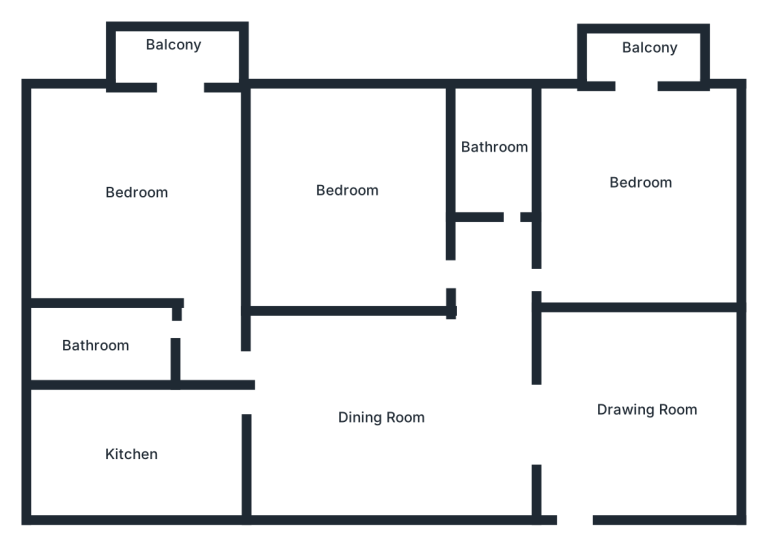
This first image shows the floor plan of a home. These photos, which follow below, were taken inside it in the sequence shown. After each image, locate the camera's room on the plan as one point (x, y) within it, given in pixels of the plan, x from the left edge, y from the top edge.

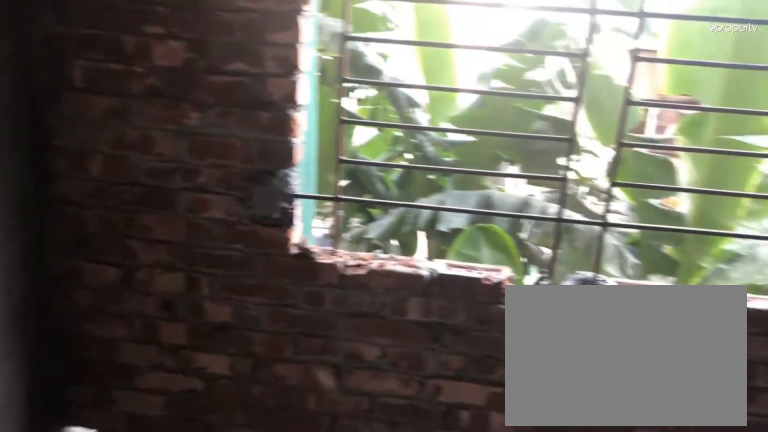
(640, 409)
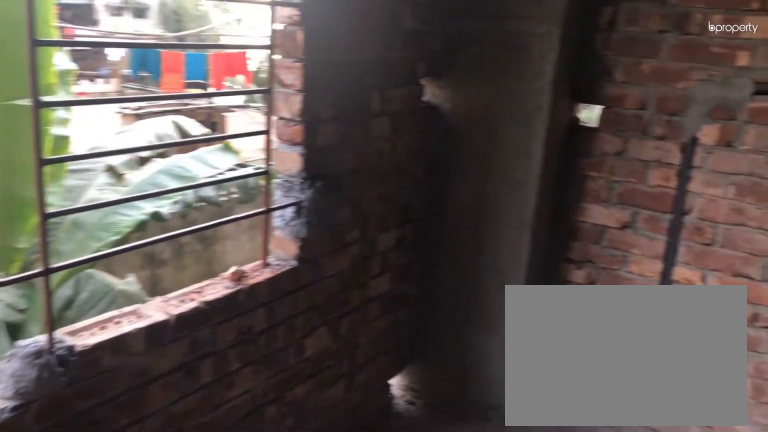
(640, 409)
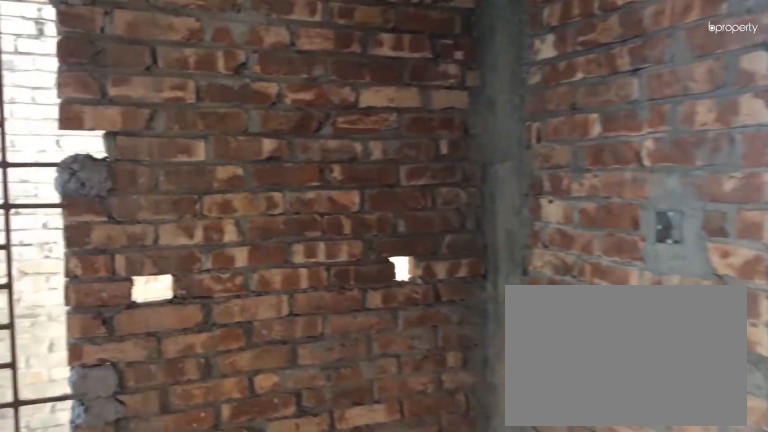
(373, 421)
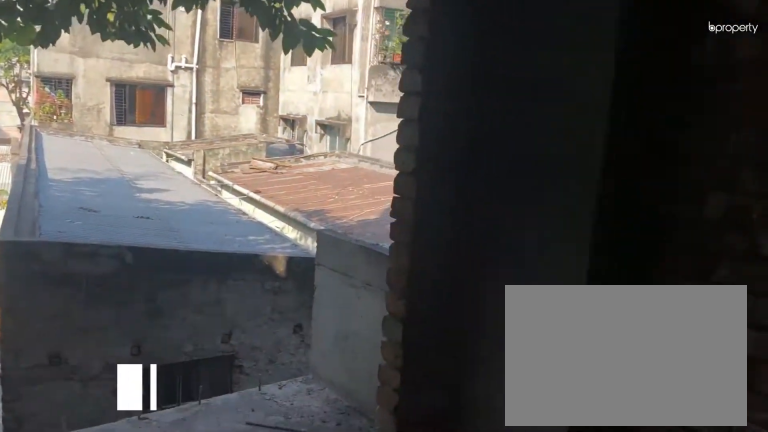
(129, 192)
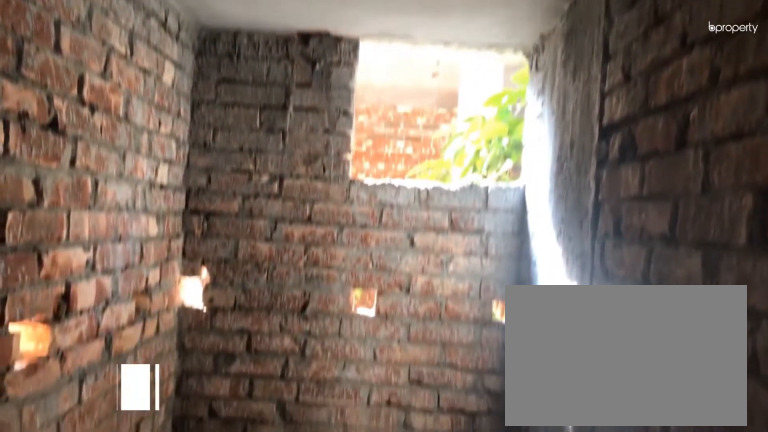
(99, 342)
